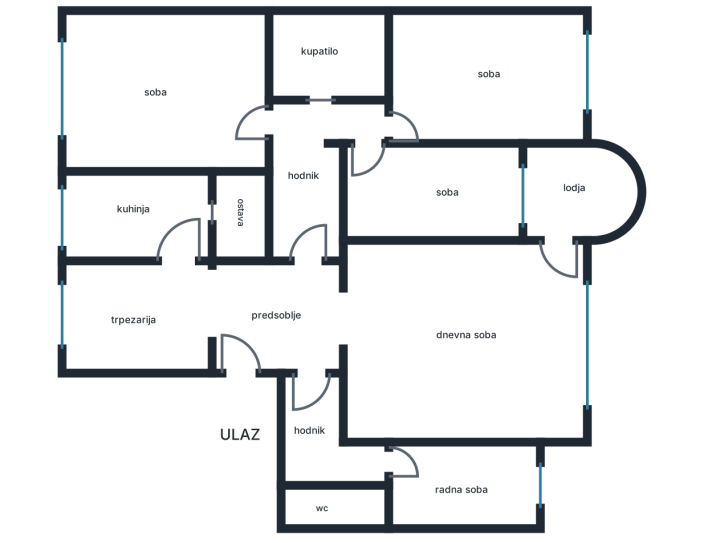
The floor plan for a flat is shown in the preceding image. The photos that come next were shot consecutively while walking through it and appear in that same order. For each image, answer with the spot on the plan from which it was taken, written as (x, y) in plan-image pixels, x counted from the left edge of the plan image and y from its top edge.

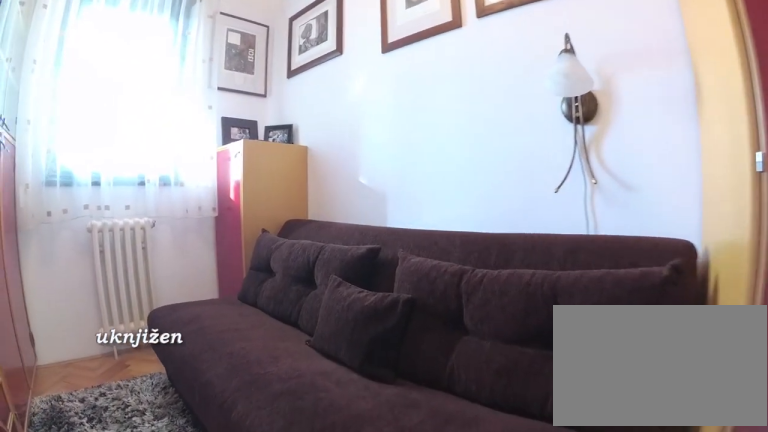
(362, 160)
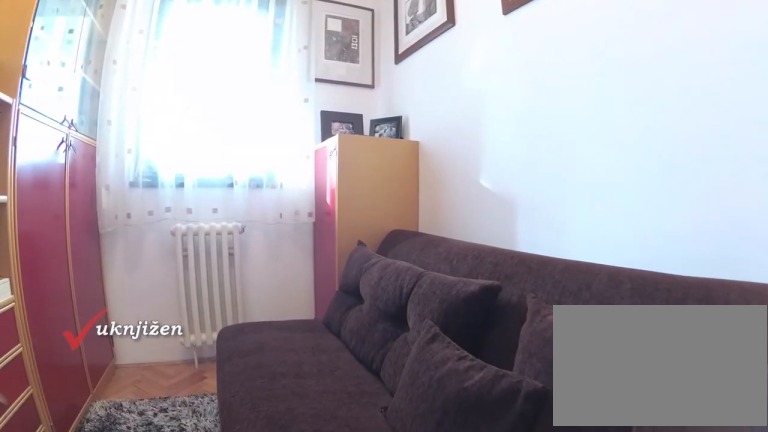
(372, 182)
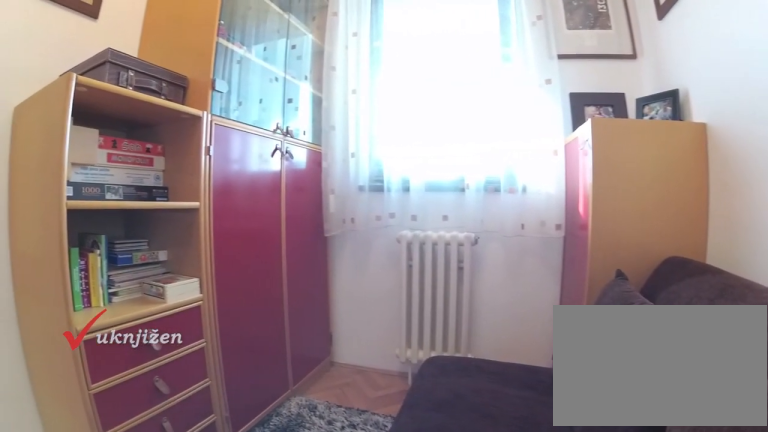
(387, 200)
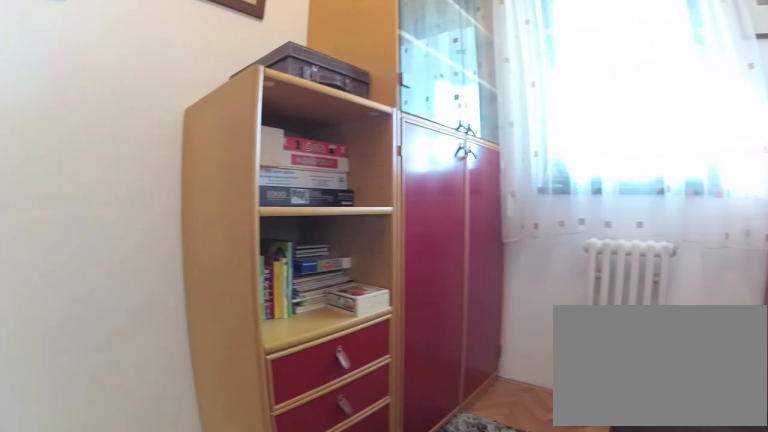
(388, 204)
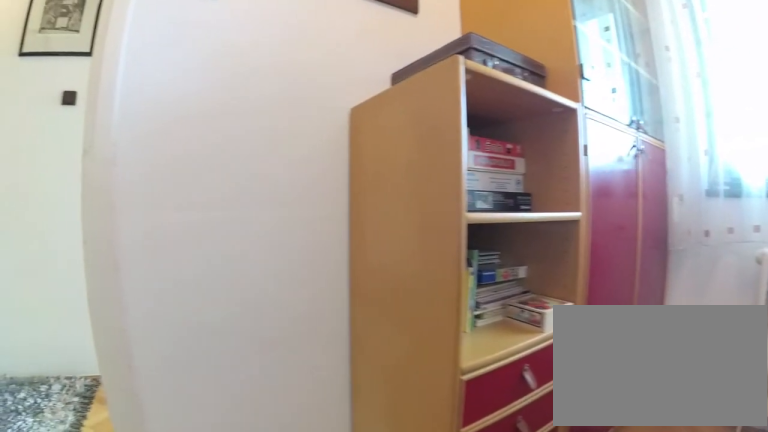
(388, 212)
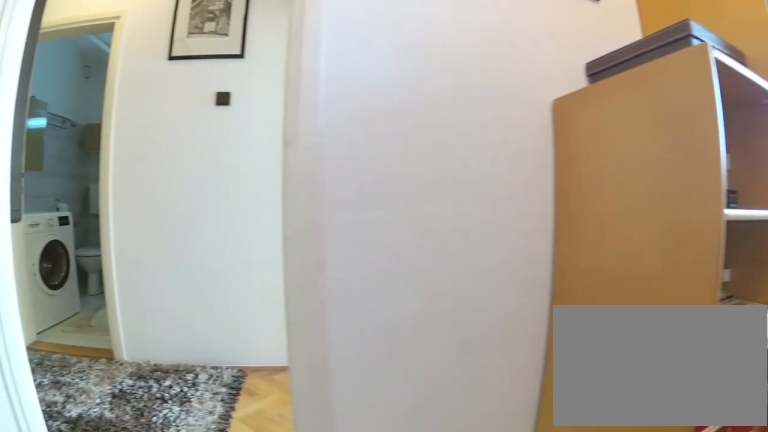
(389, 217)
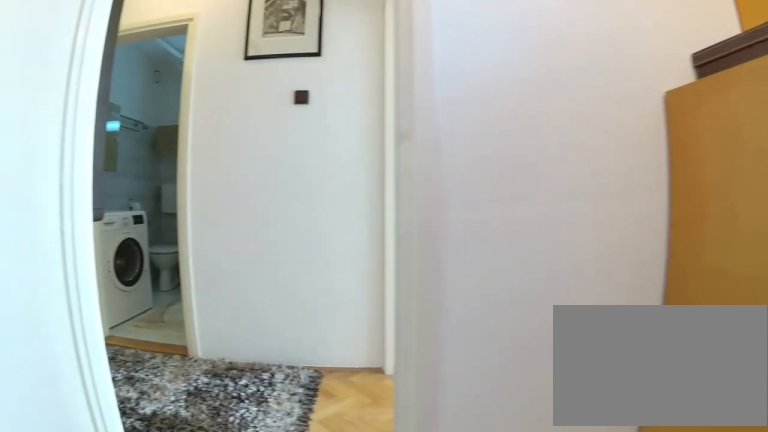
(390, 218)
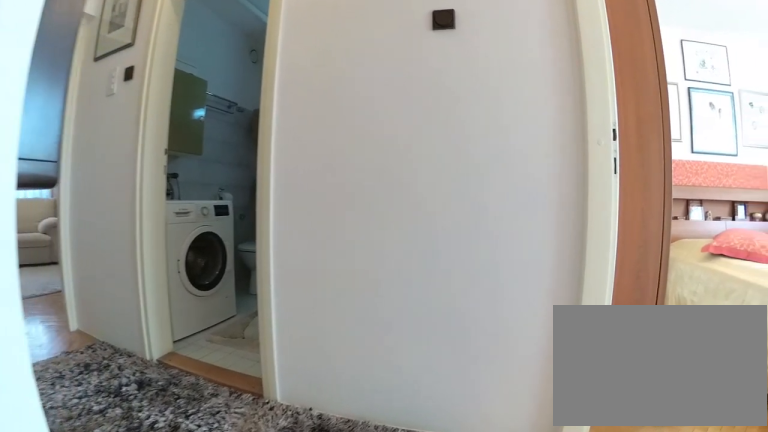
(382, 191)
